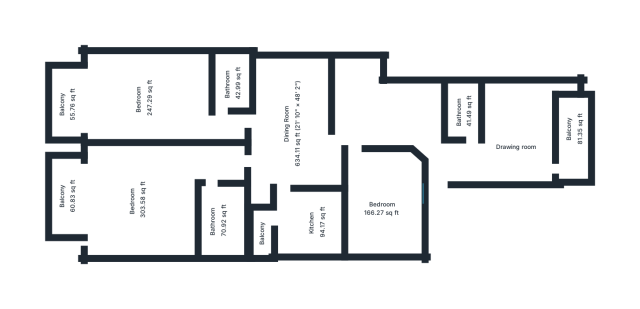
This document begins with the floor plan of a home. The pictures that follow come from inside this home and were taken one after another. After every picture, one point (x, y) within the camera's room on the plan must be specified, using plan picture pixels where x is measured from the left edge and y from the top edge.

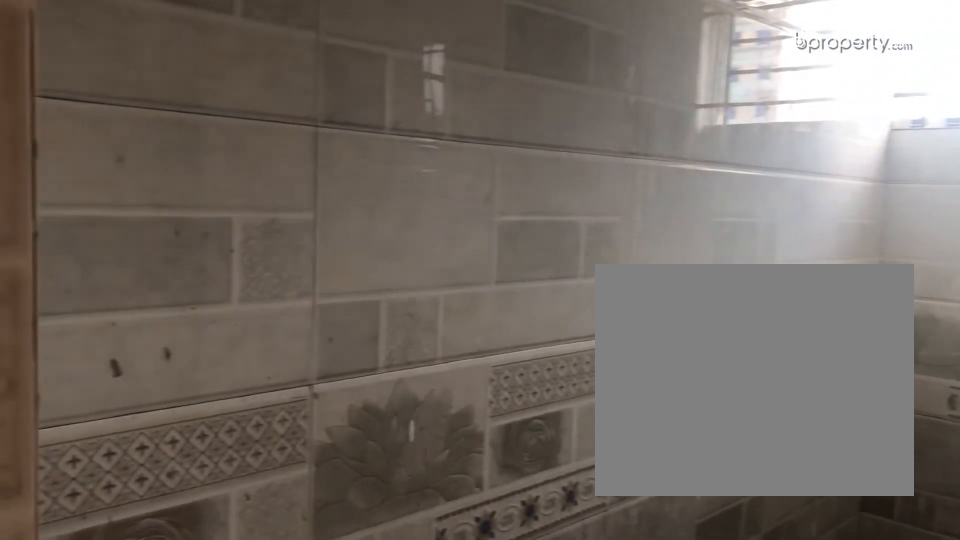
(465, 111)
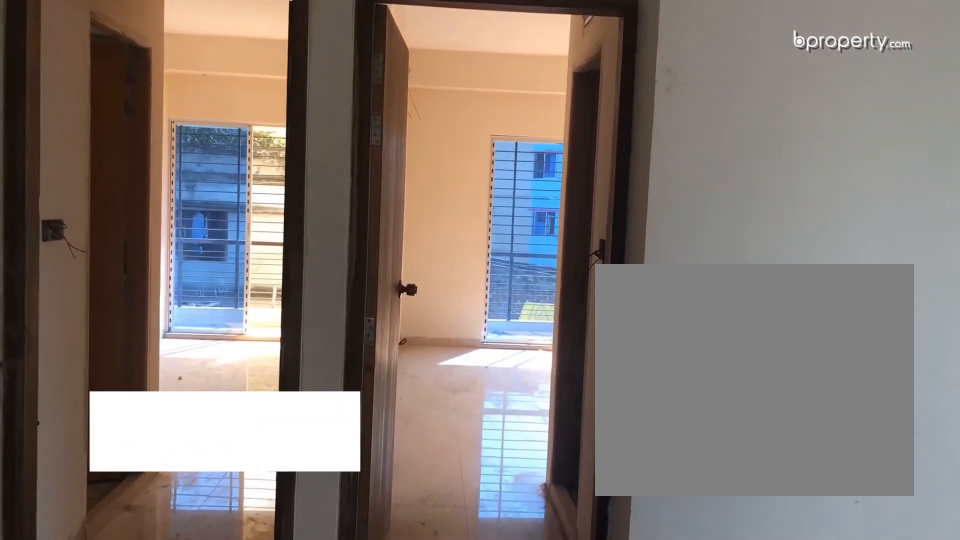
(272, 120)
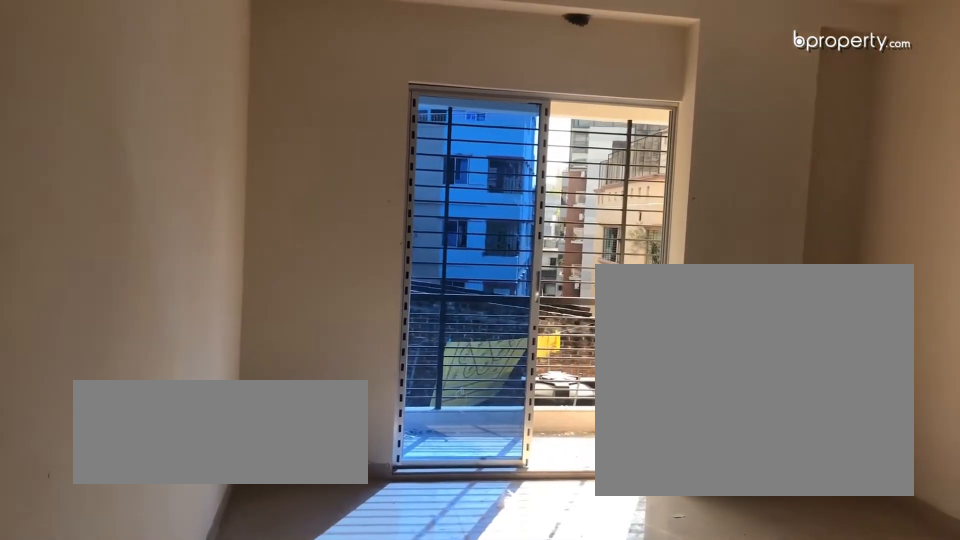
(142, 103)
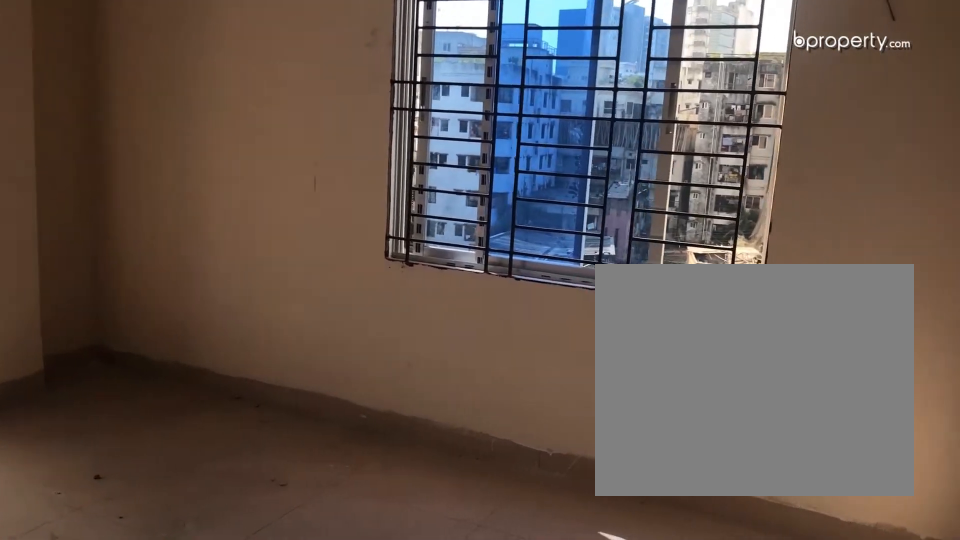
(142, 103)
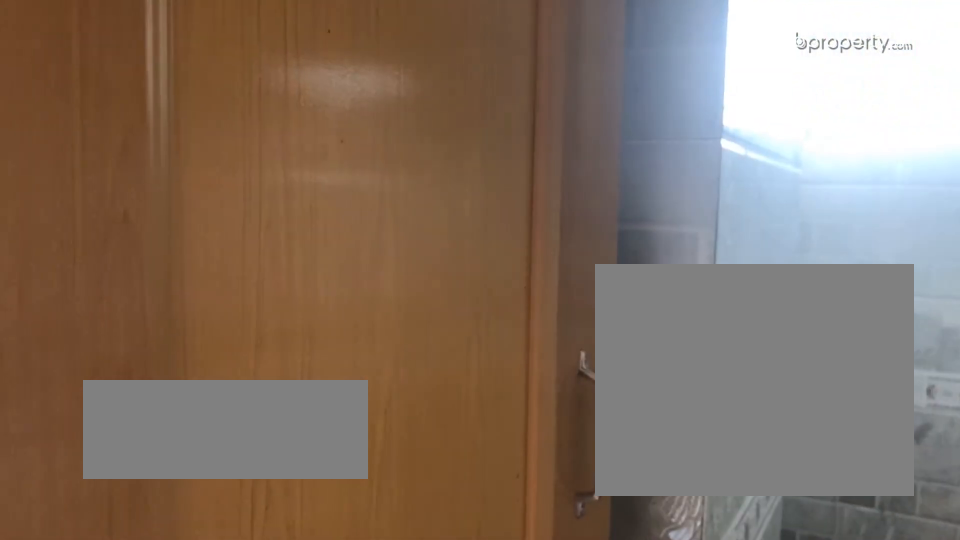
(232, 86)
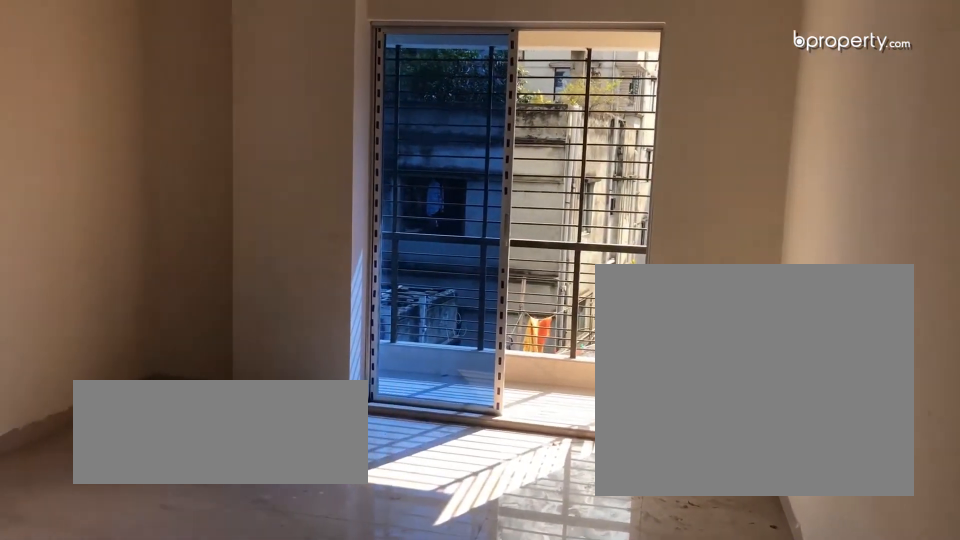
(141, 197)
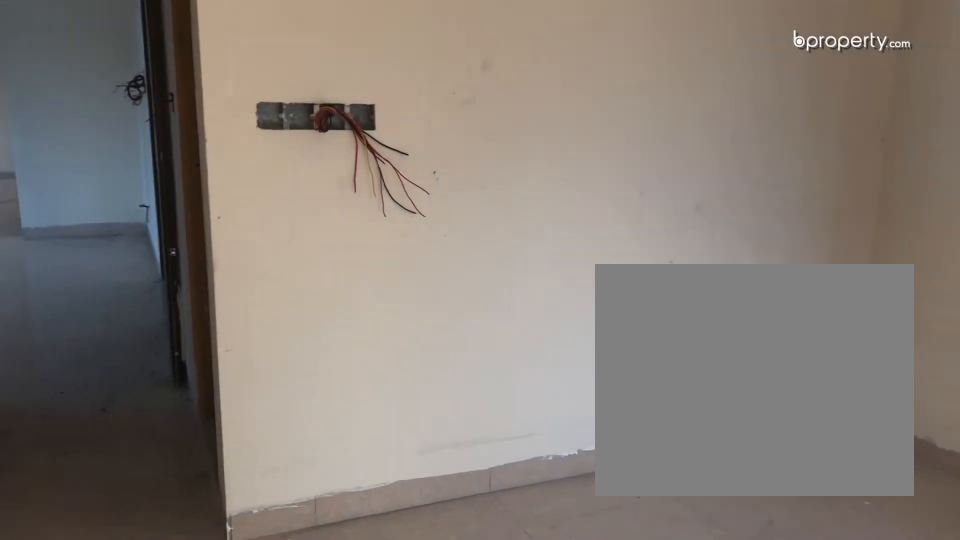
(141, 197)
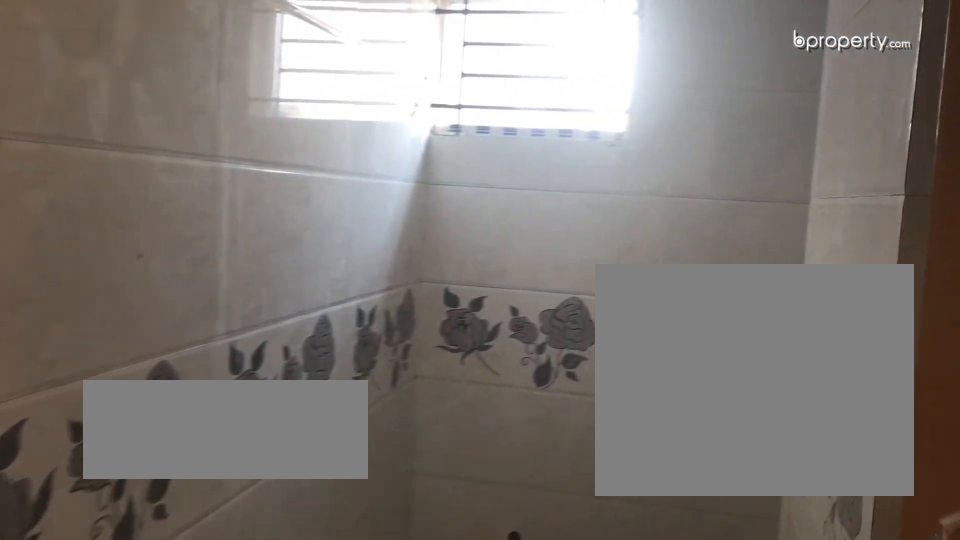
(217, 226)
